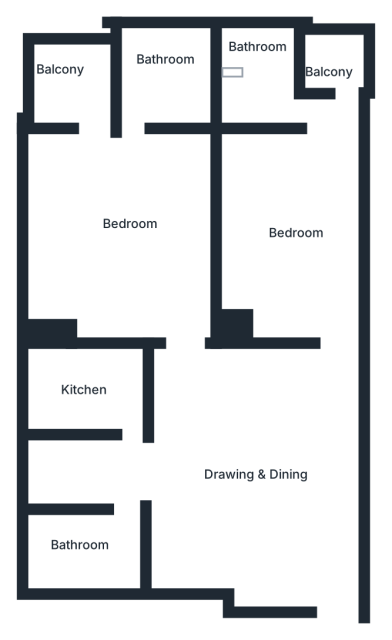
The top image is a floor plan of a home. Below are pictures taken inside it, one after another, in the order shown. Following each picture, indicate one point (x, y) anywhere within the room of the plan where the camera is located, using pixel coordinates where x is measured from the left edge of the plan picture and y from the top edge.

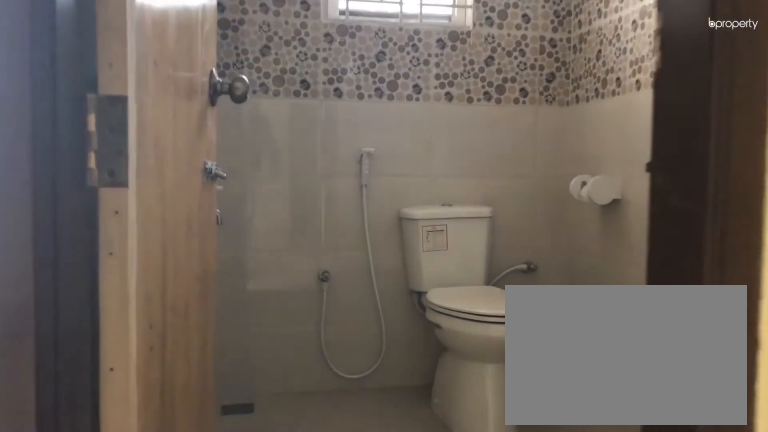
(133, 82)
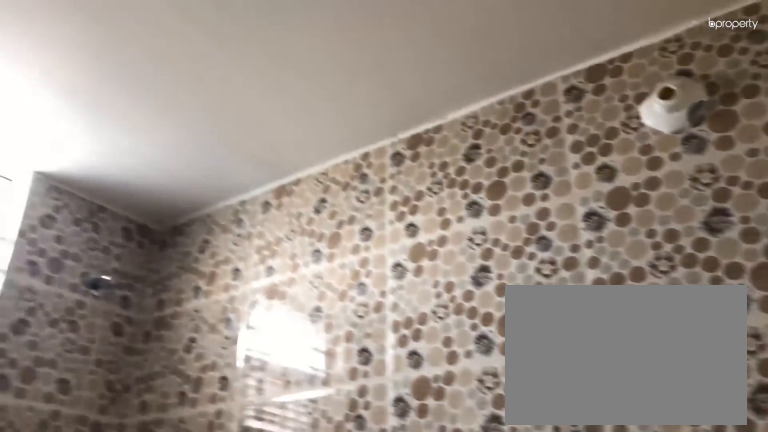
(133, 82)
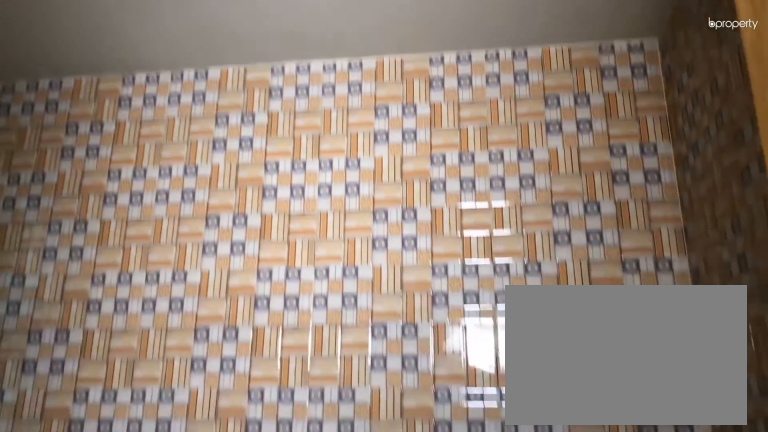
(110, 393)
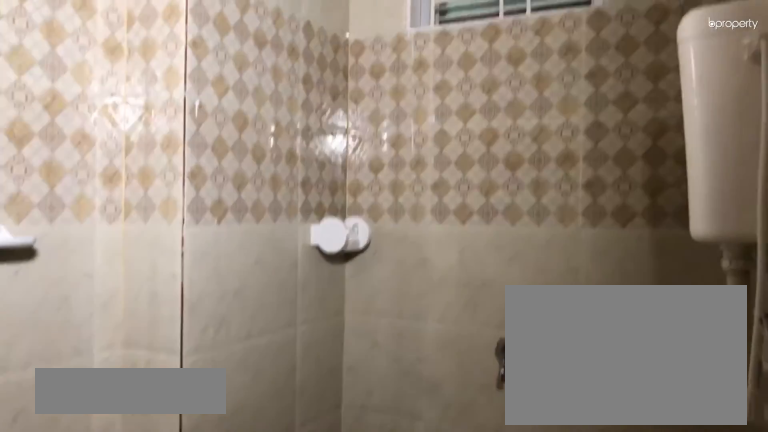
(88, 541)
